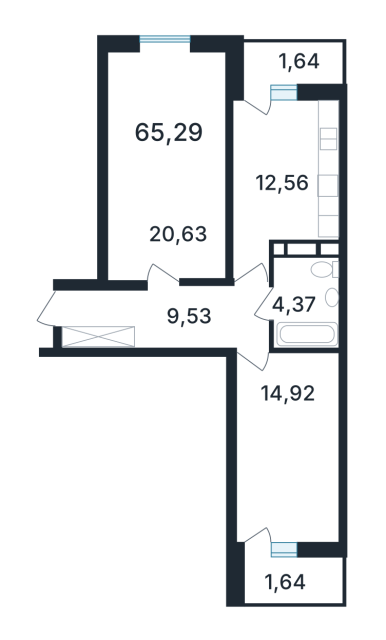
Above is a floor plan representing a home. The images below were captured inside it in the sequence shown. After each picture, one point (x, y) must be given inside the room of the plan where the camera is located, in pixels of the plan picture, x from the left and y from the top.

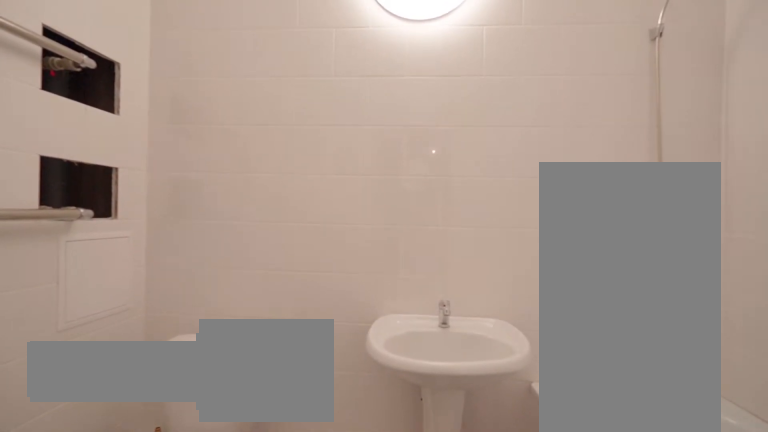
(307, 302)
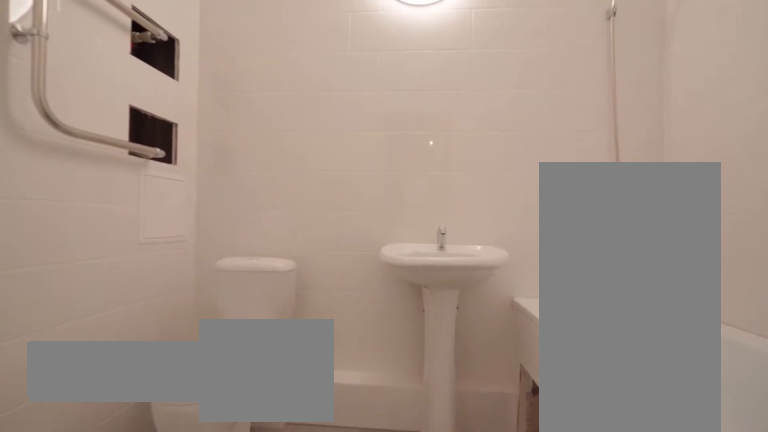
(307, 302)
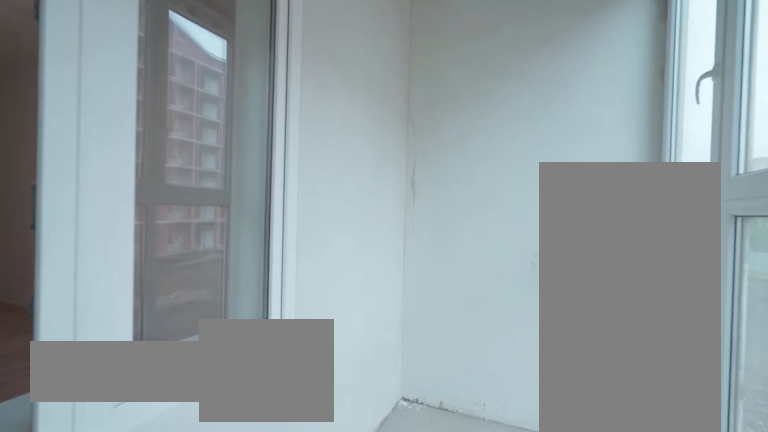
(292, 580)
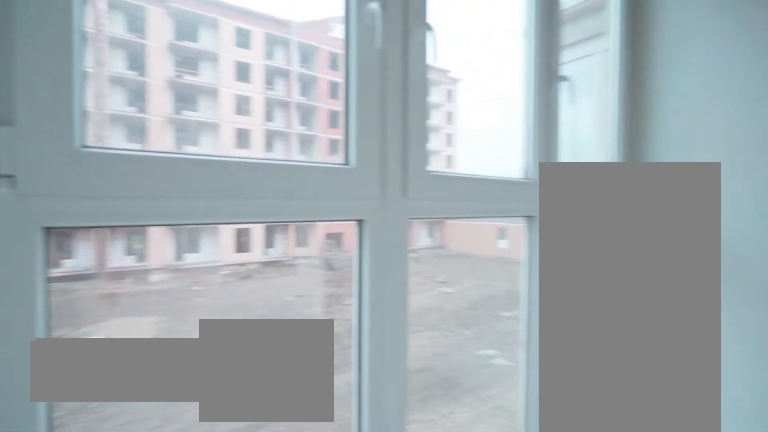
(292, 580)
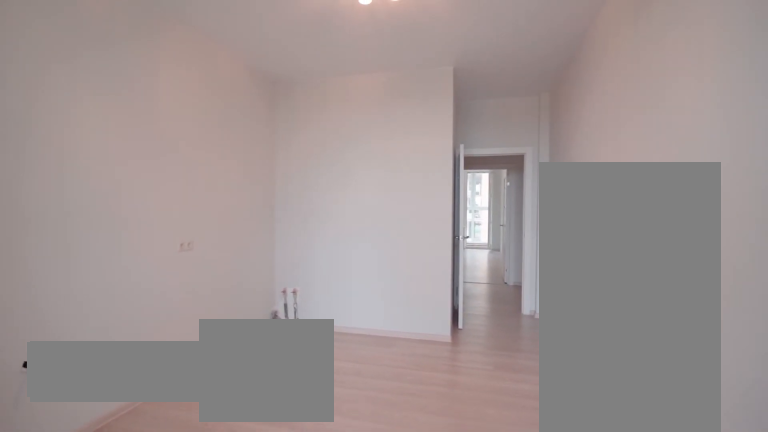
(281, 178)
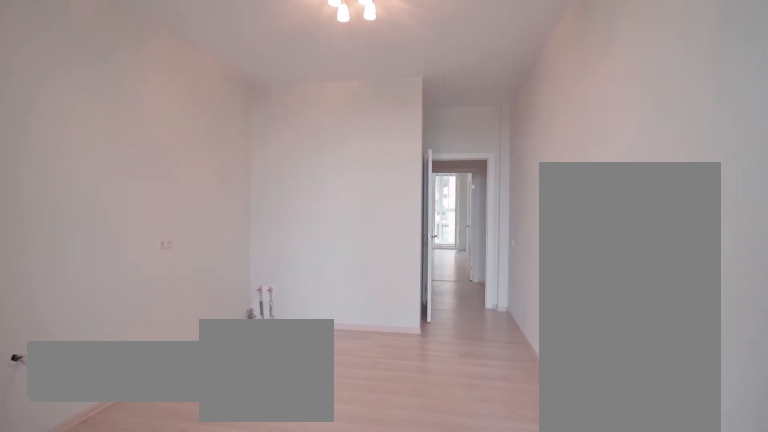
(281, 178)
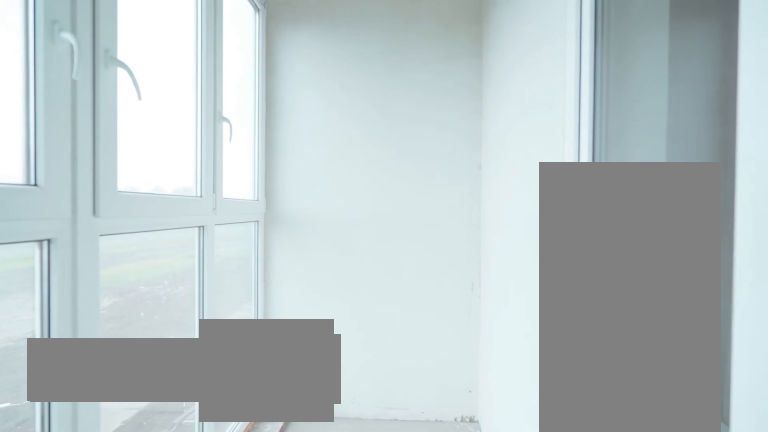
(292, 61)
